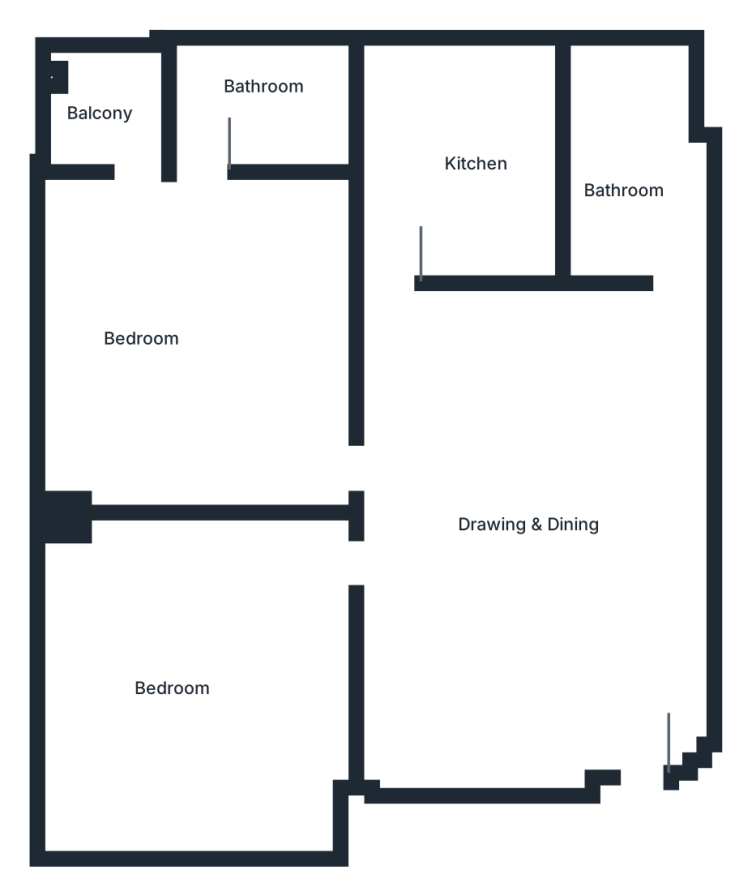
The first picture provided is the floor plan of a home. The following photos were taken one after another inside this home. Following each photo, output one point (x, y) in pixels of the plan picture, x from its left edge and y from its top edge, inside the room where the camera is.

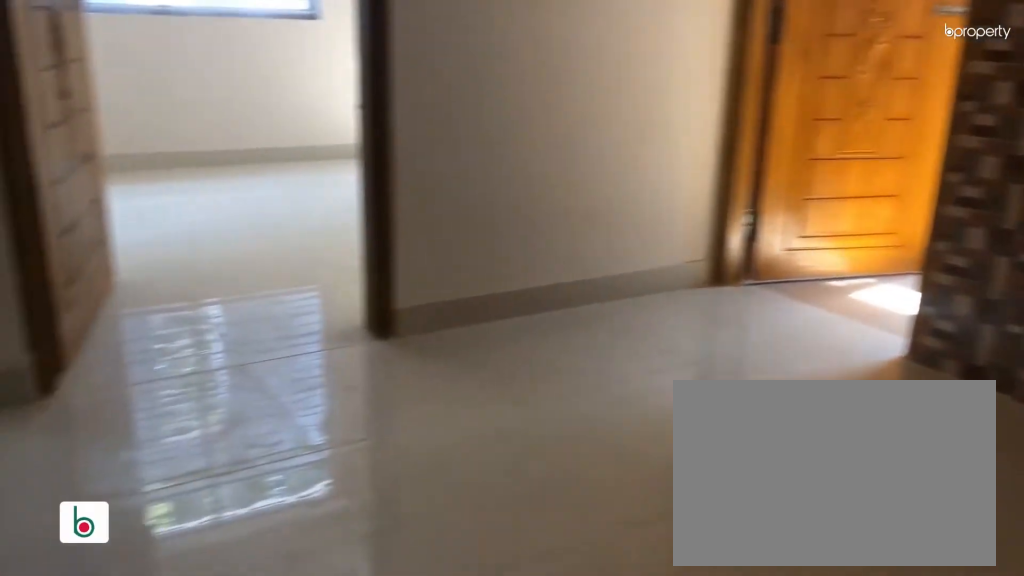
(552, 498)
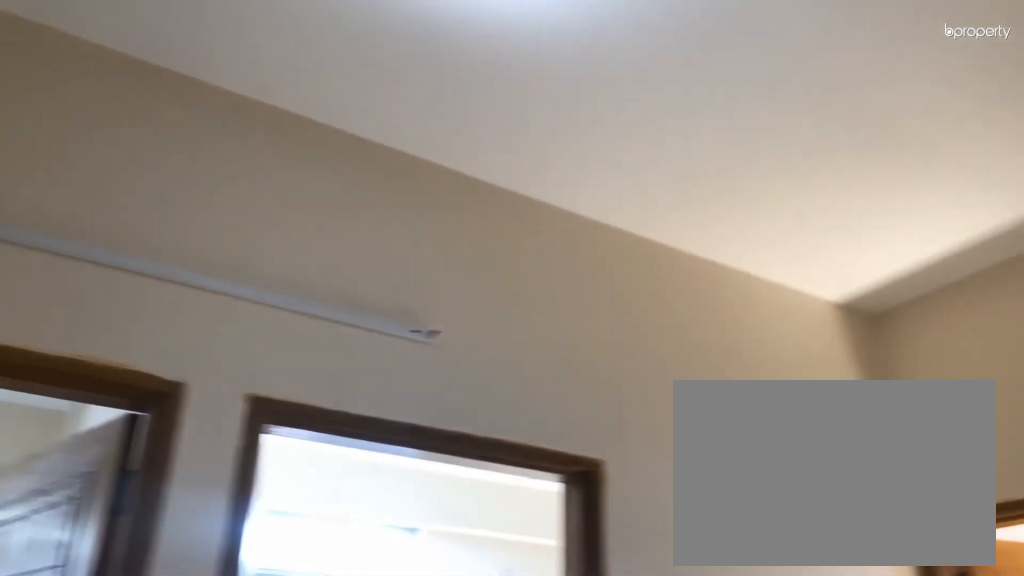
(552, 498)
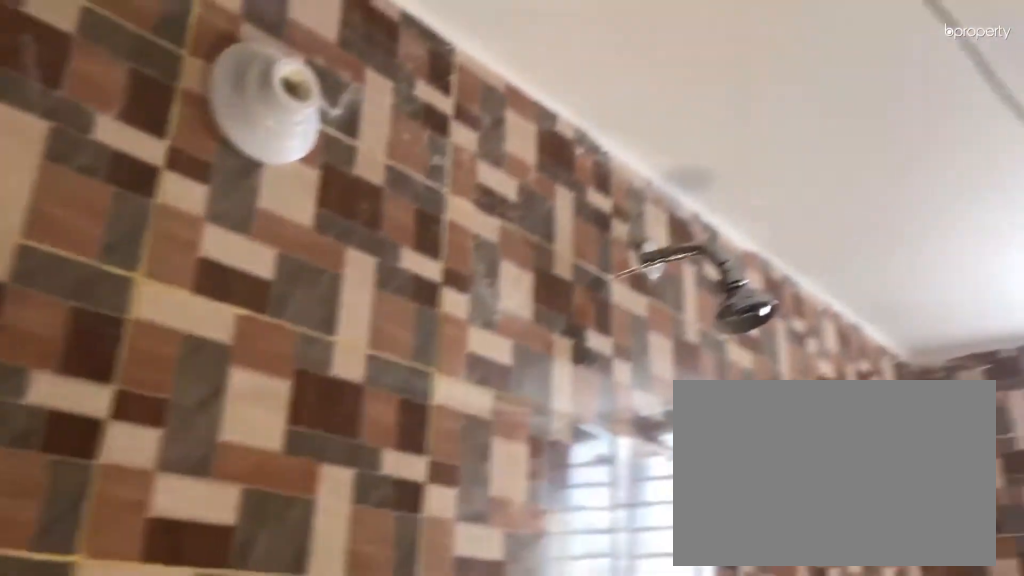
(644, 203)
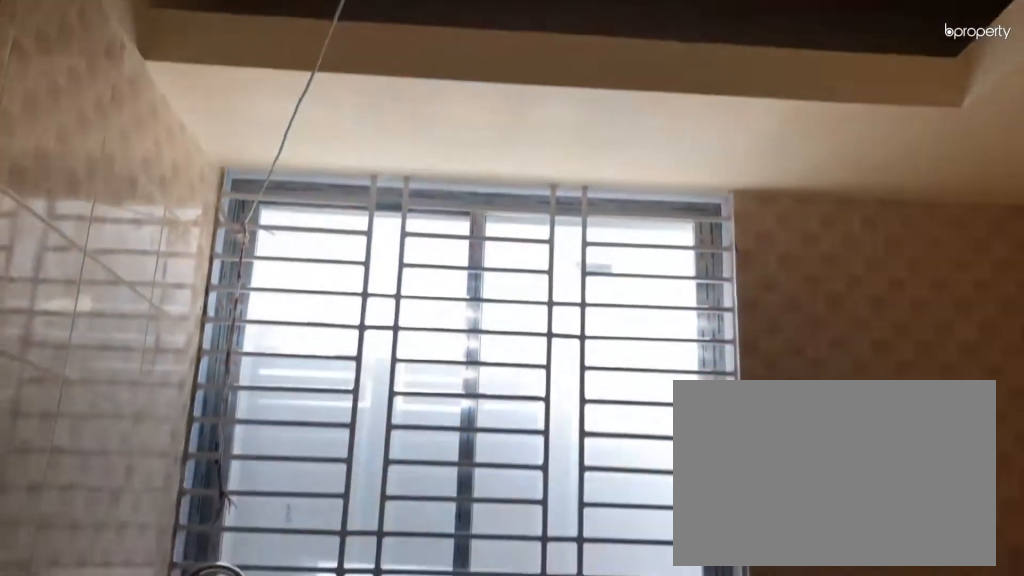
(461, 171)
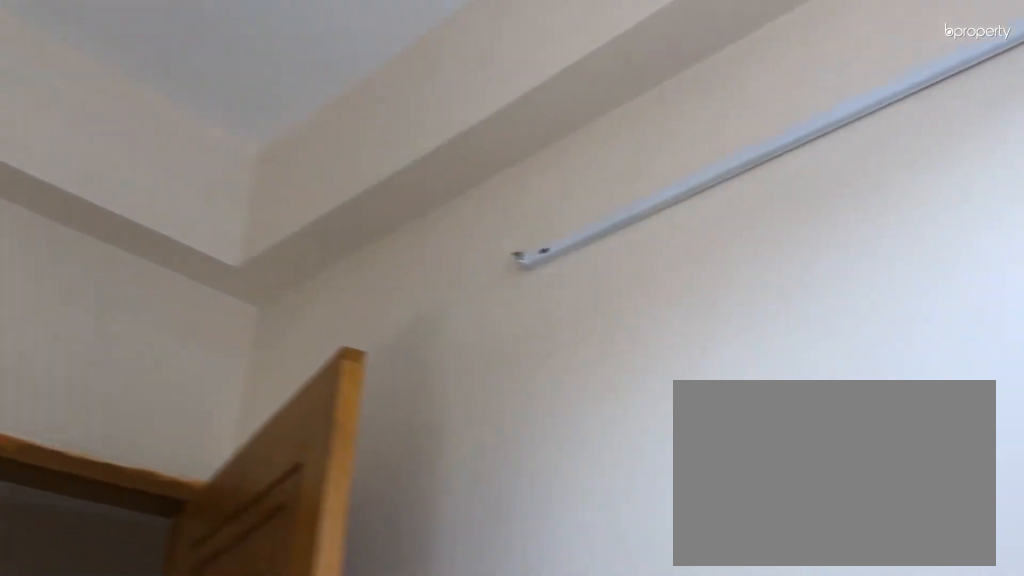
(207, 310)
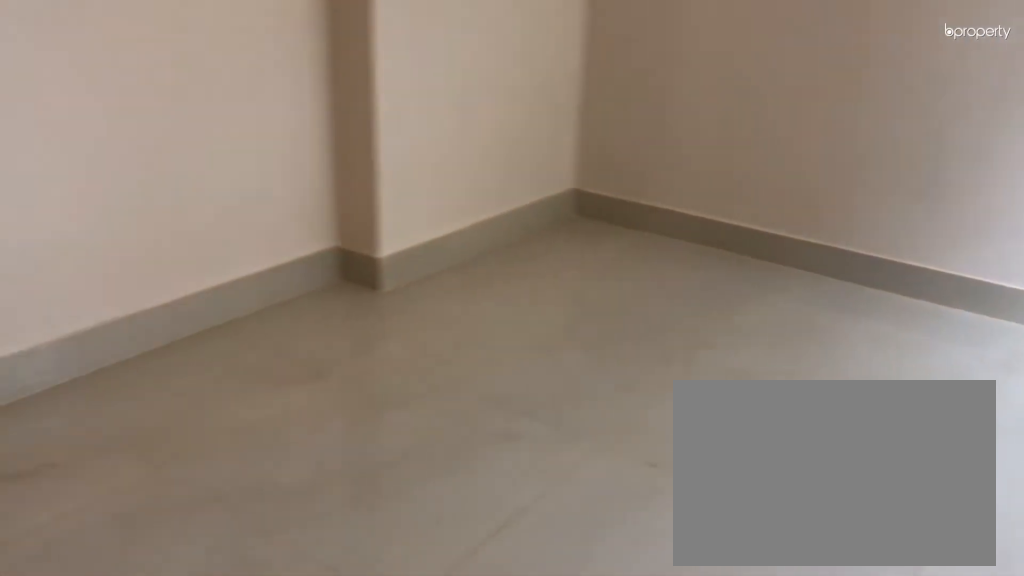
(198, 673)
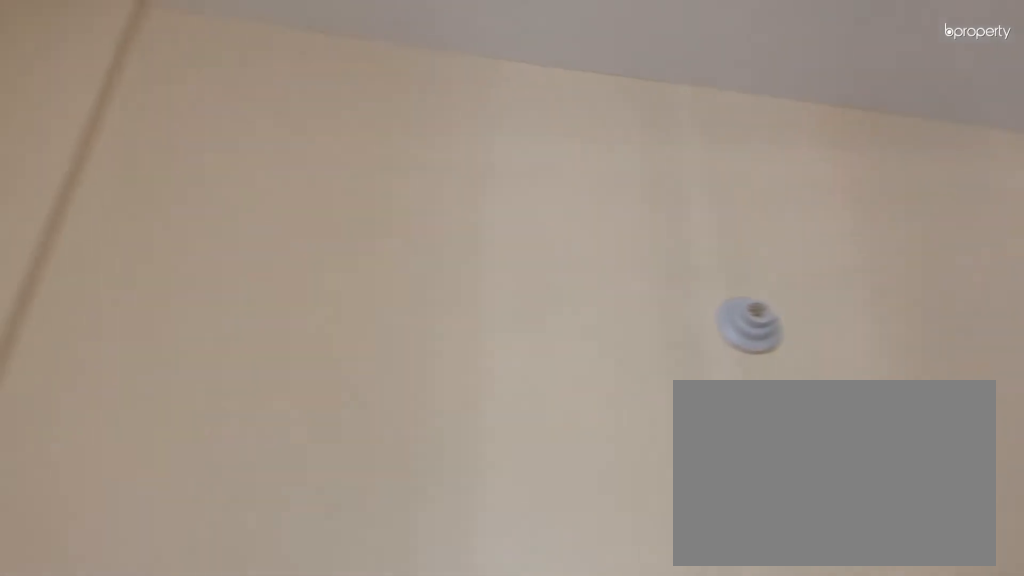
(198, 673)
